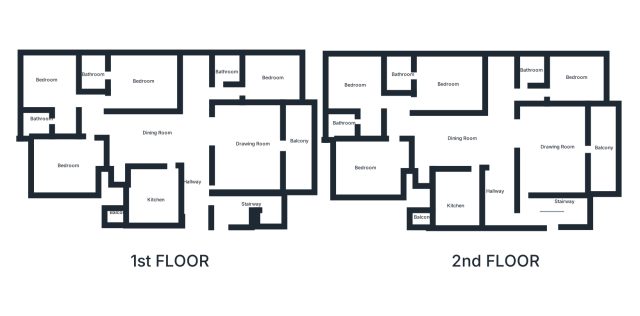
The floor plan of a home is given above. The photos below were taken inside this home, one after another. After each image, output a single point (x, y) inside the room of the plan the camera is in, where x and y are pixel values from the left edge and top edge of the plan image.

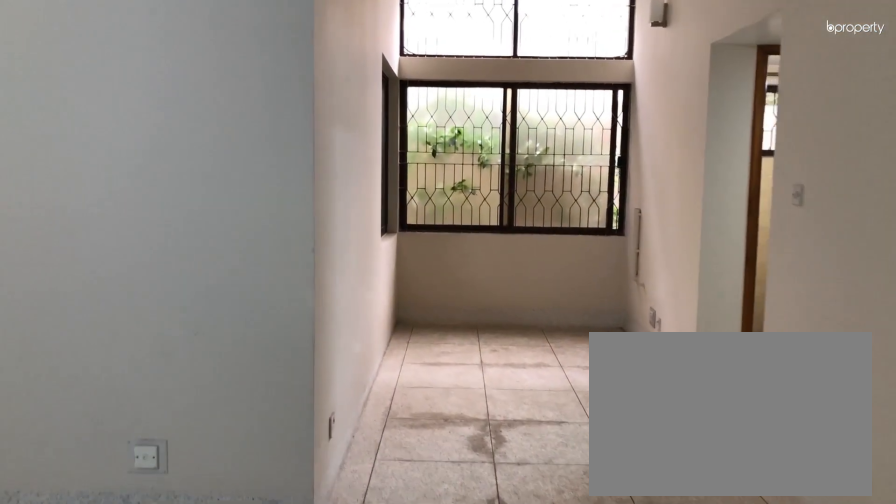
(175, 142)
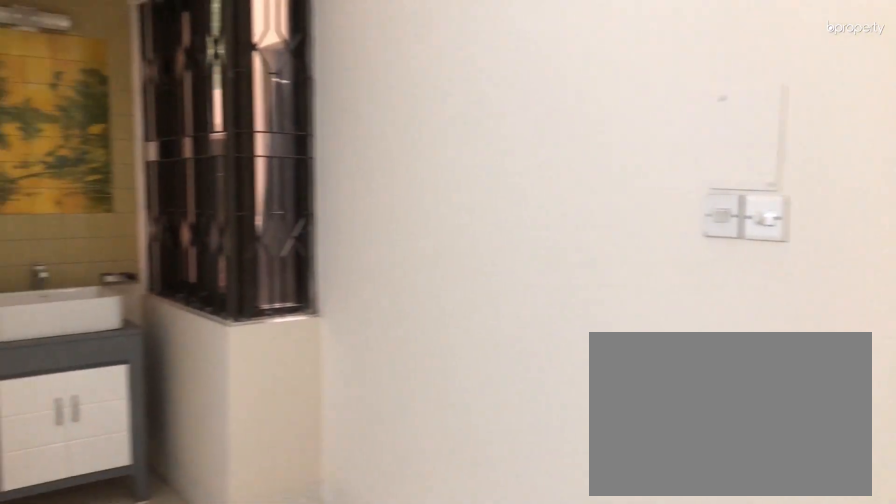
(140, 137)
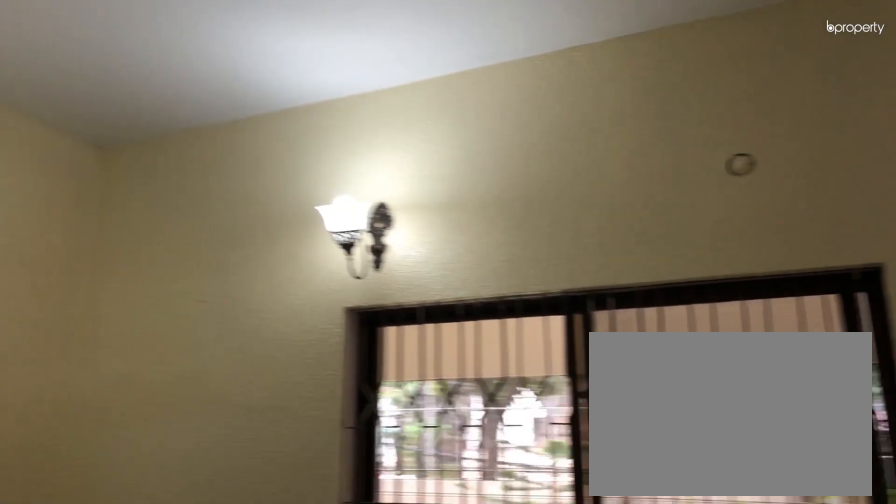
(260, 150)
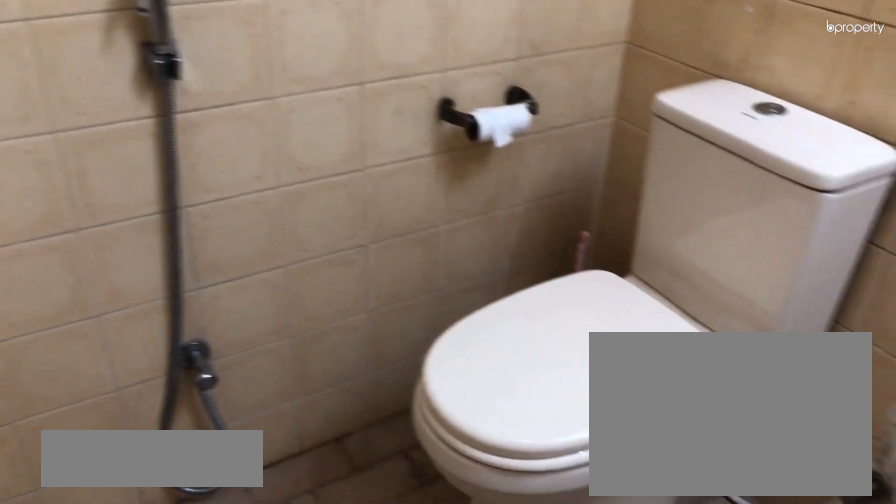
(227, 66)
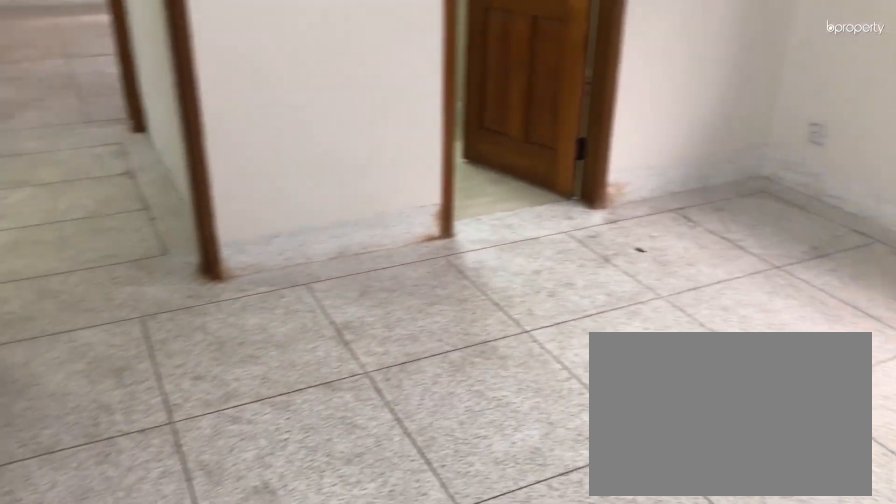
(137, 76)
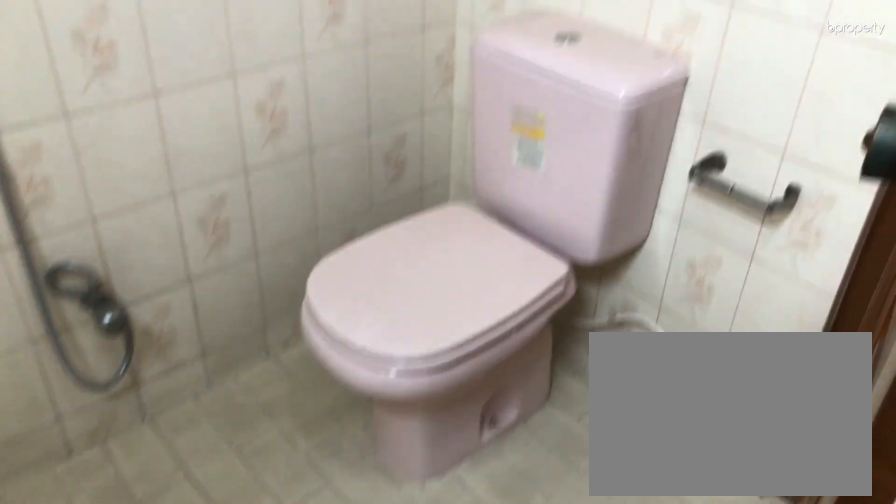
(95, 71)
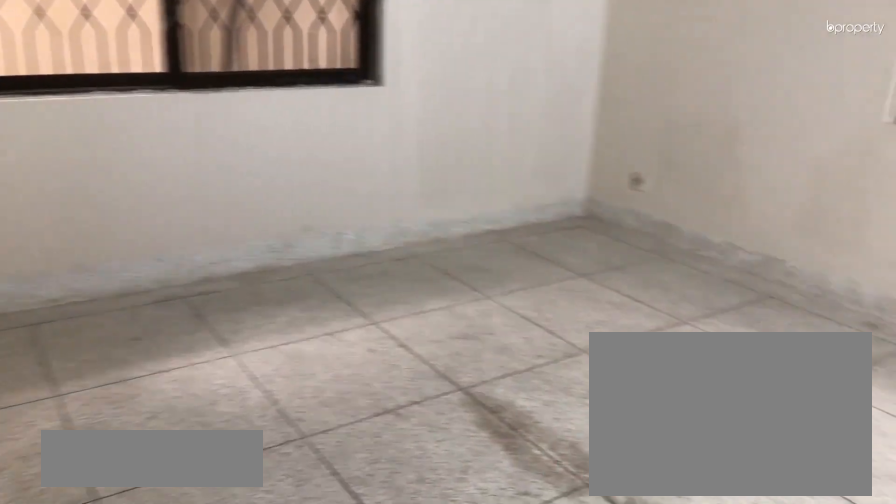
(57, 85)
